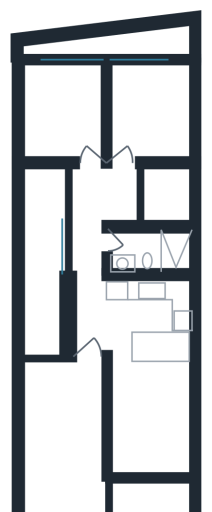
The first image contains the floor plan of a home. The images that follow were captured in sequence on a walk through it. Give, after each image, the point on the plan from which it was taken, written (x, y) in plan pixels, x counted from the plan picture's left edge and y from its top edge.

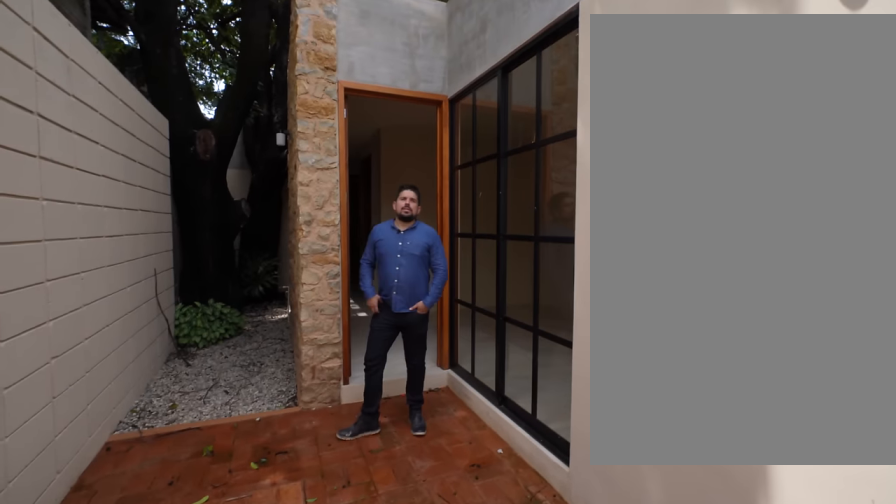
(40, 419)
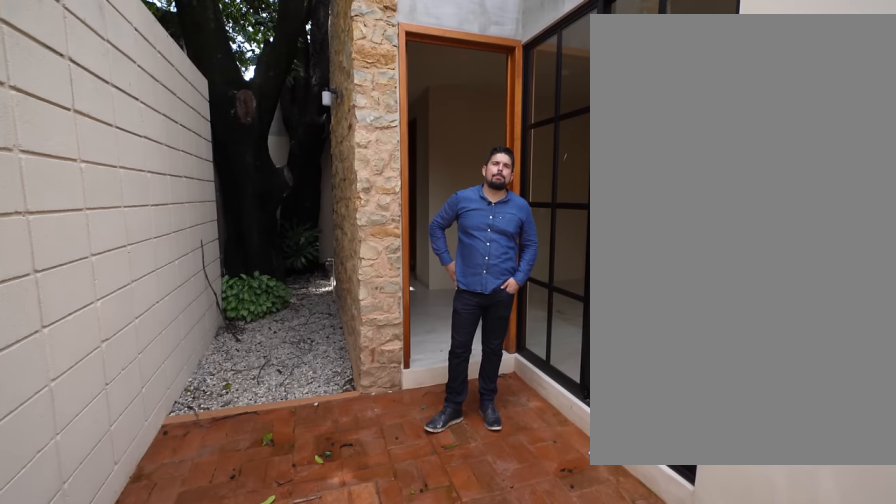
(51, 457)
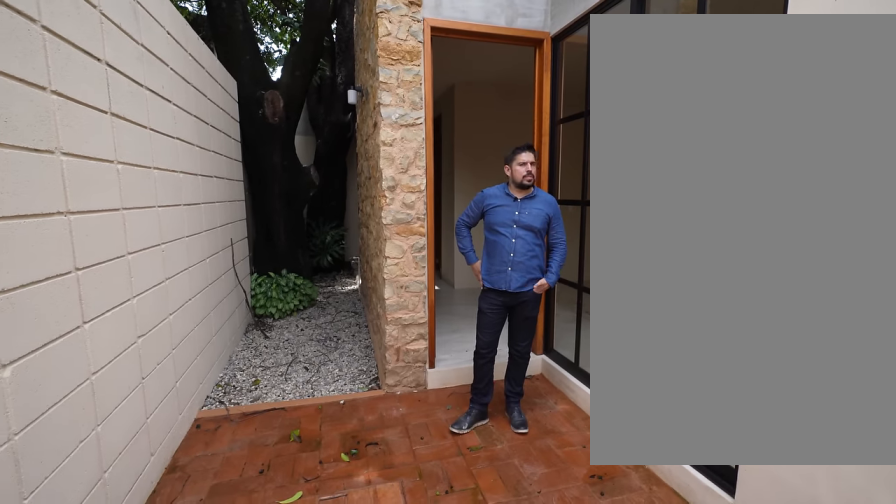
(52, 457)
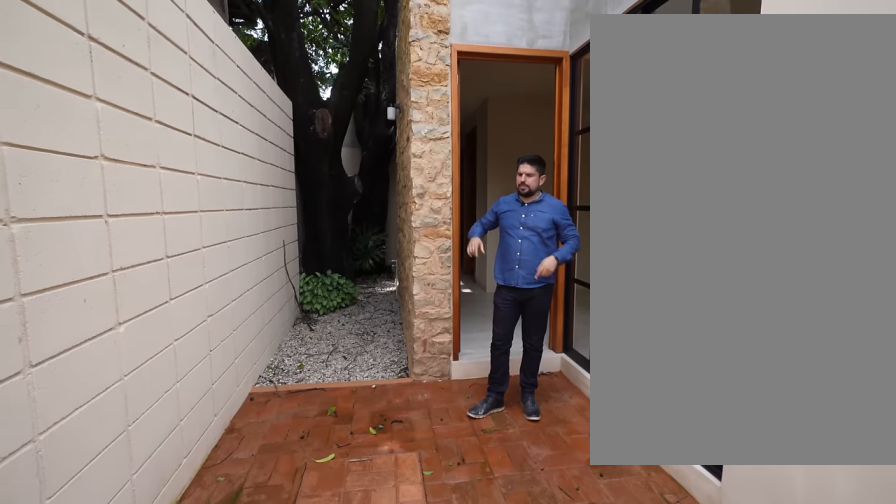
(52, 457)
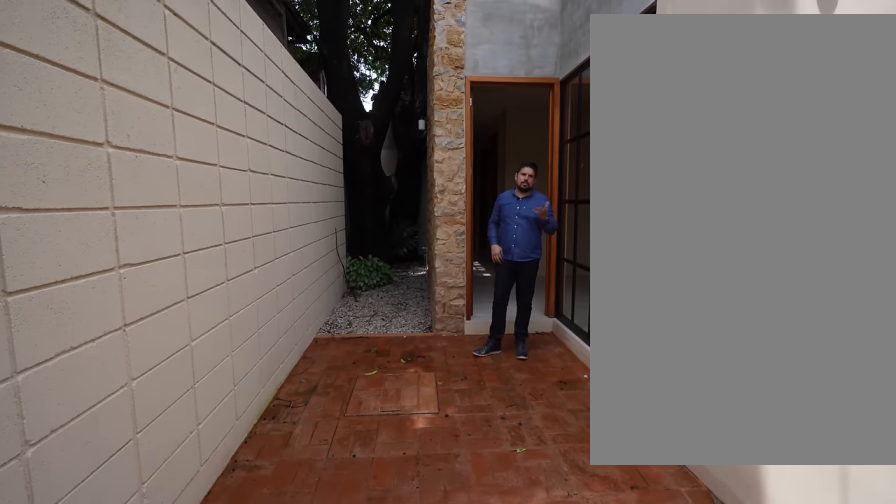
(51, 457)
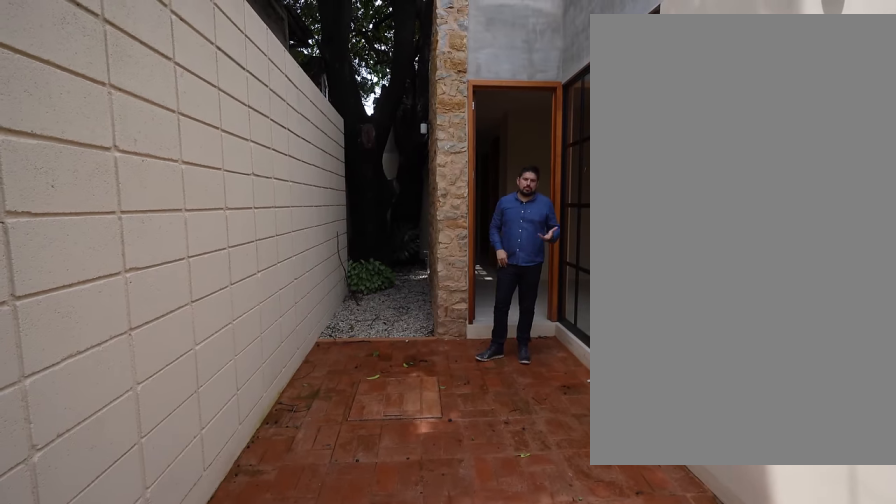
(51, 457)
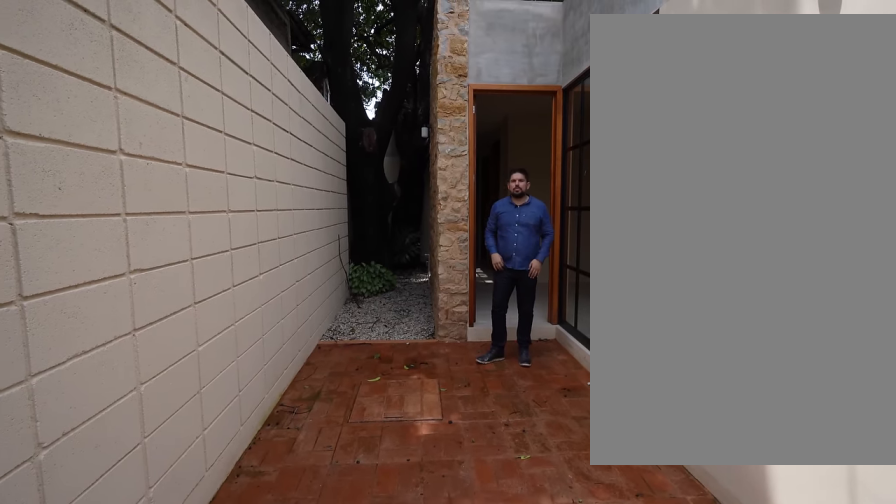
(51, 459)
